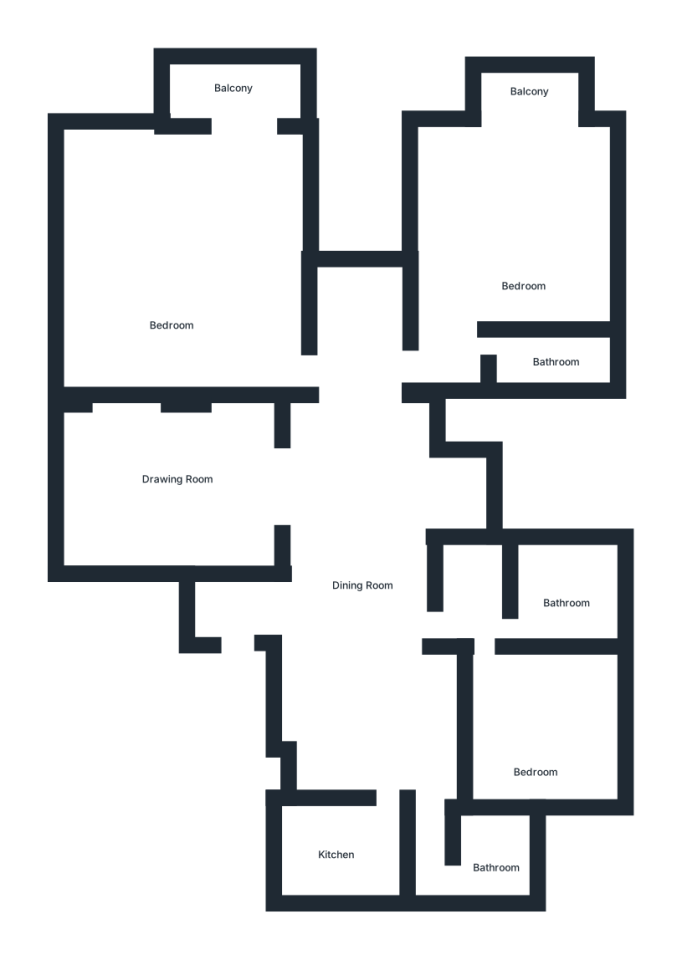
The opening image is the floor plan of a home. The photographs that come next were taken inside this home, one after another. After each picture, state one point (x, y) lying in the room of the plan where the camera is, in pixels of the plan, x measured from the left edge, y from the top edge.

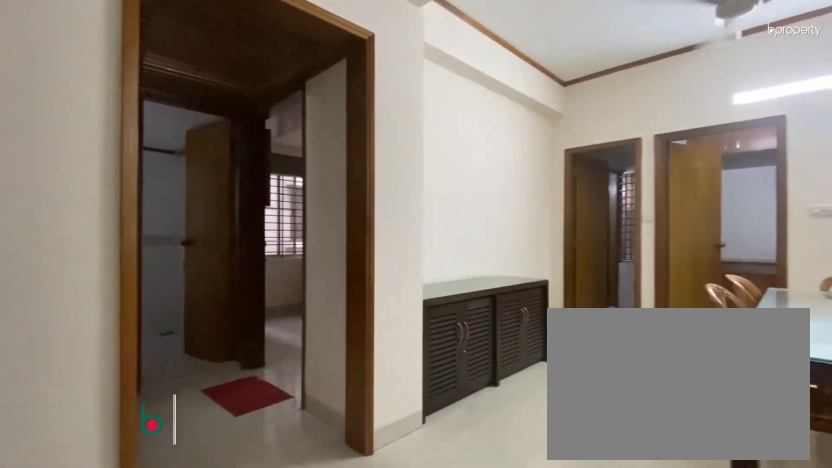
(357, 591)
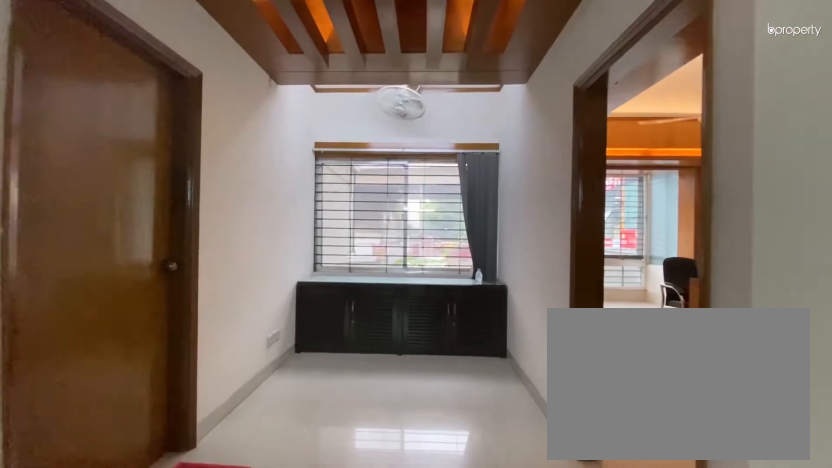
(360, 587)
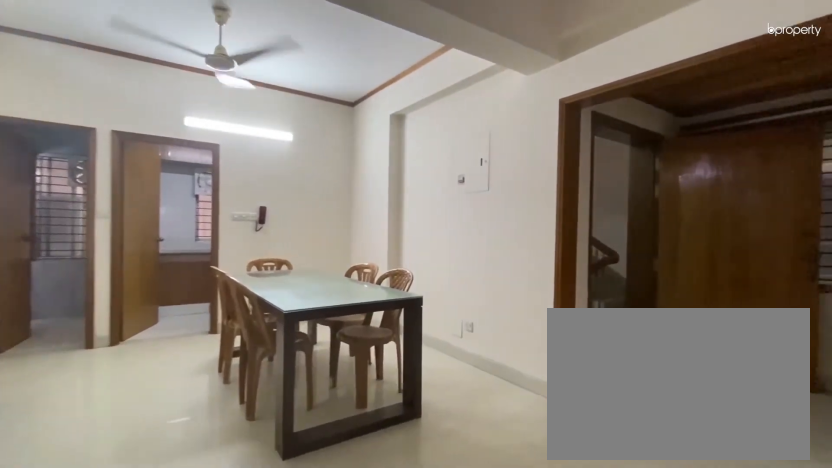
(360, 587)
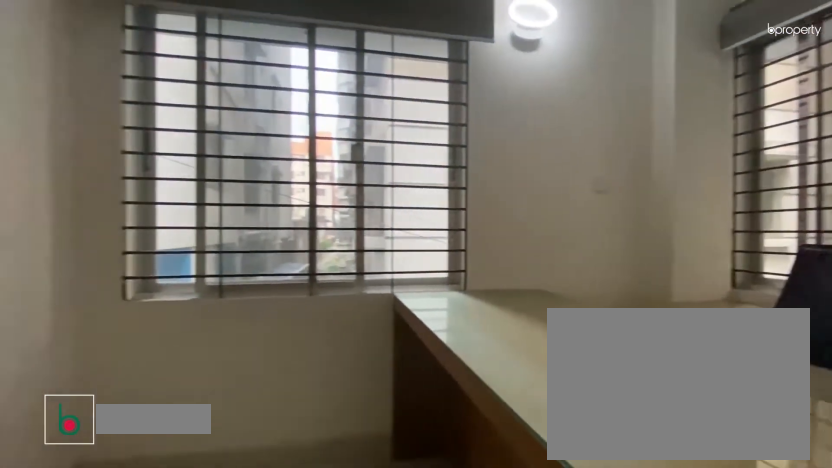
(537, 743)
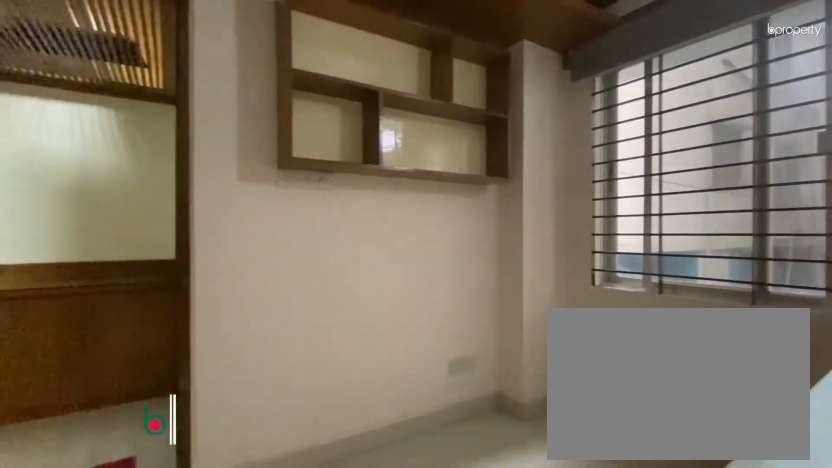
(537, 743)
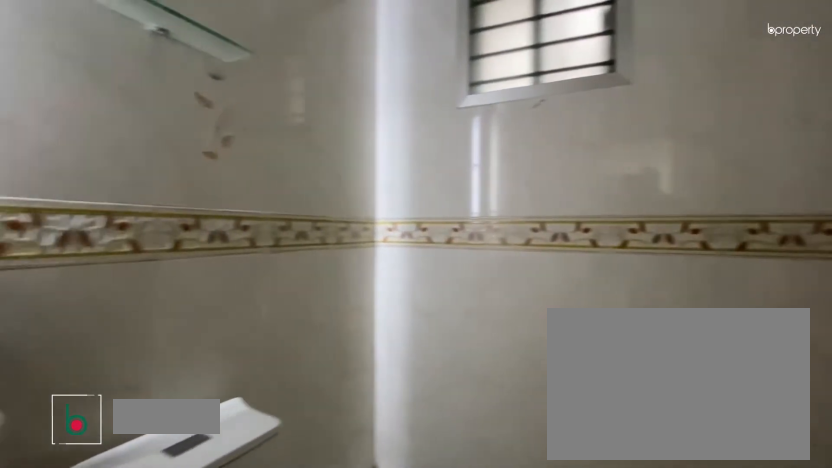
(556, 601)
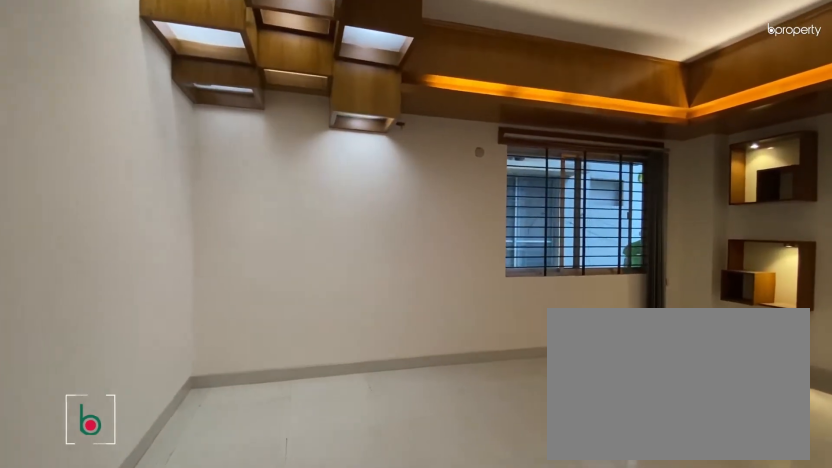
(177, 279)
